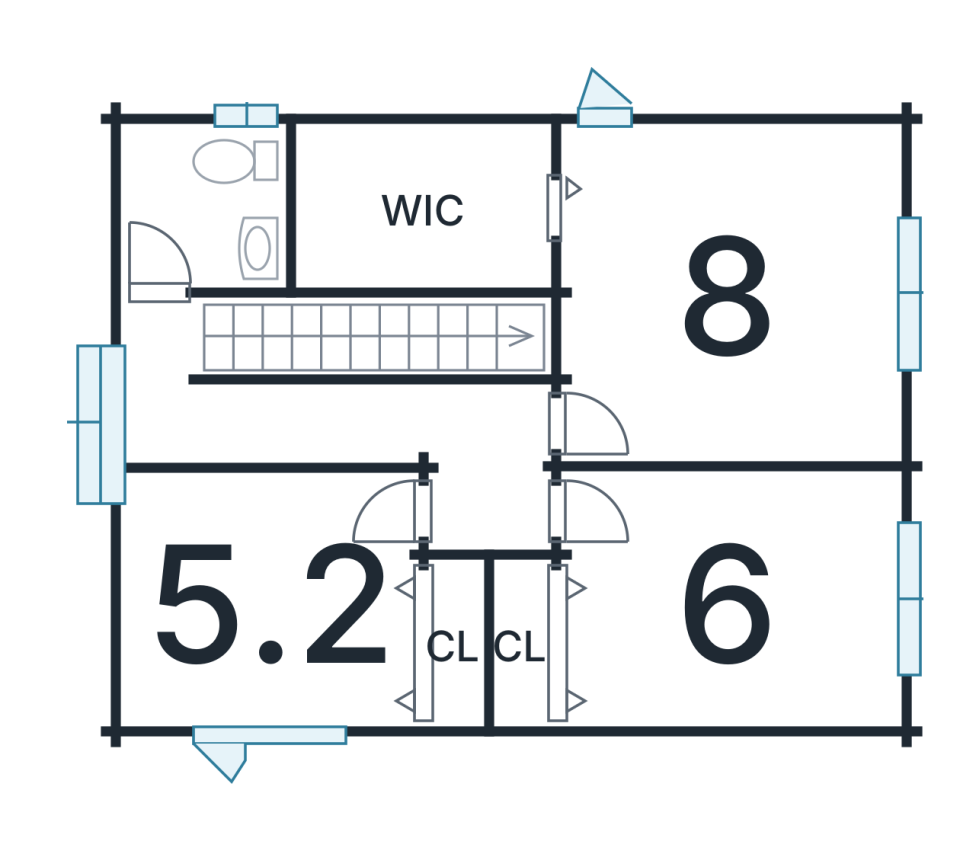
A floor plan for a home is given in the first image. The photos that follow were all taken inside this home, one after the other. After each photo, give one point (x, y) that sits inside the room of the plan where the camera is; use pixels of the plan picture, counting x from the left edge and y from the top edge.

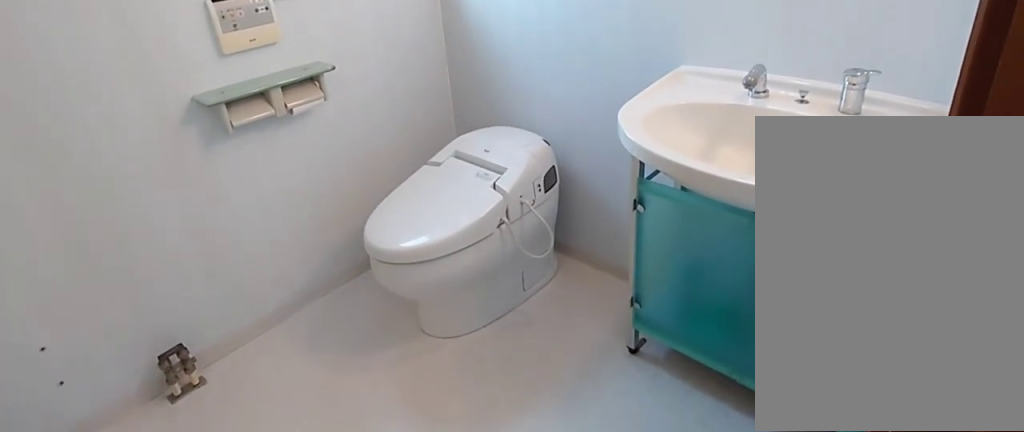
(194, 209)
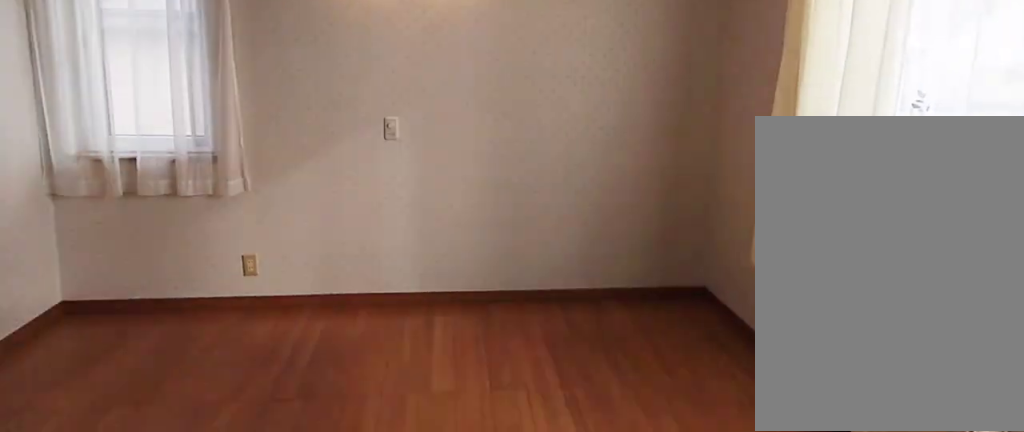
(722, 318)
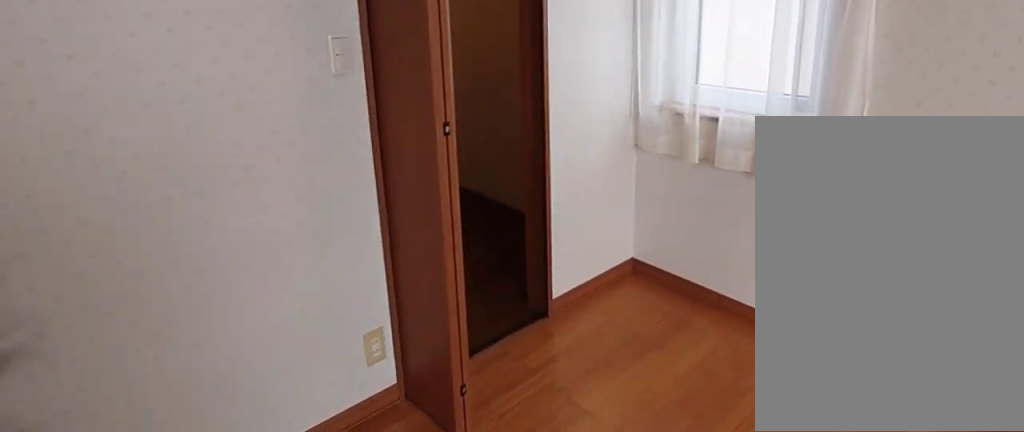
(722, 318)
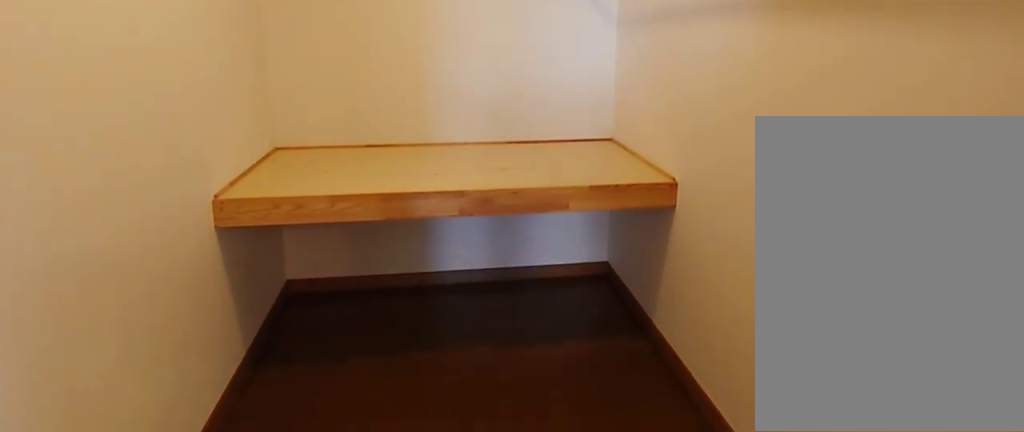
(426, 219)
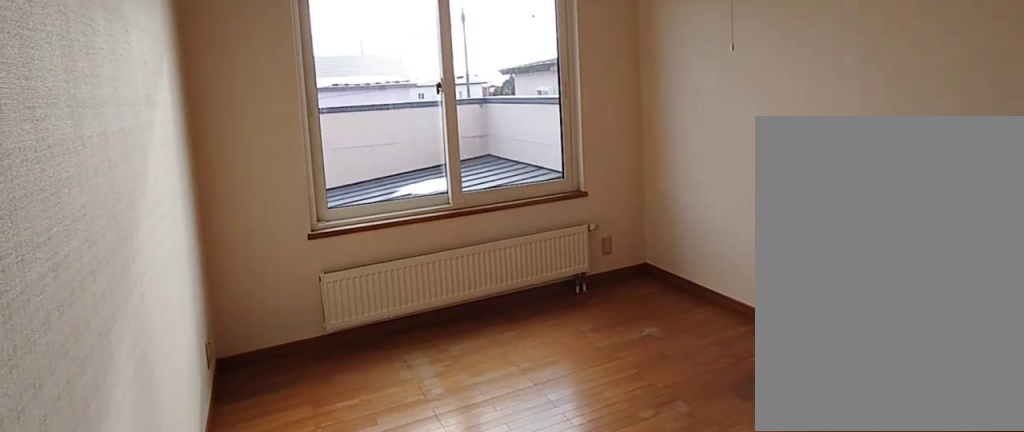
(730, 607)
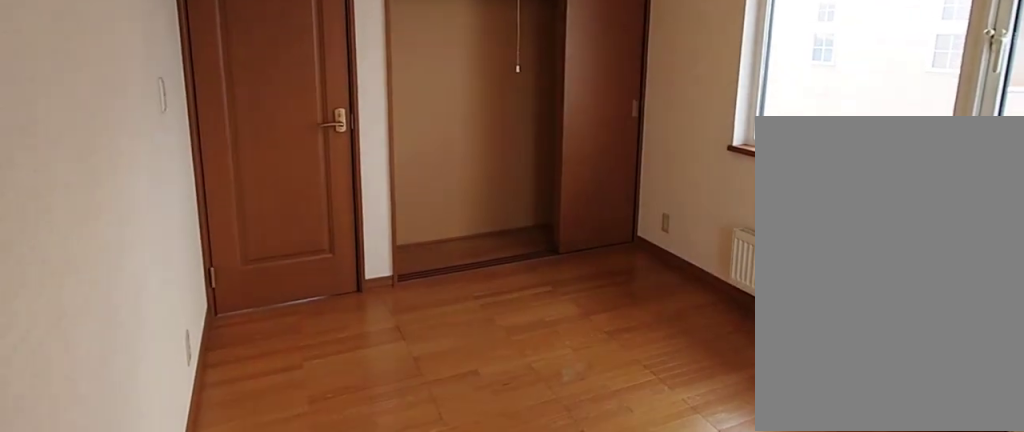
(271, 614)
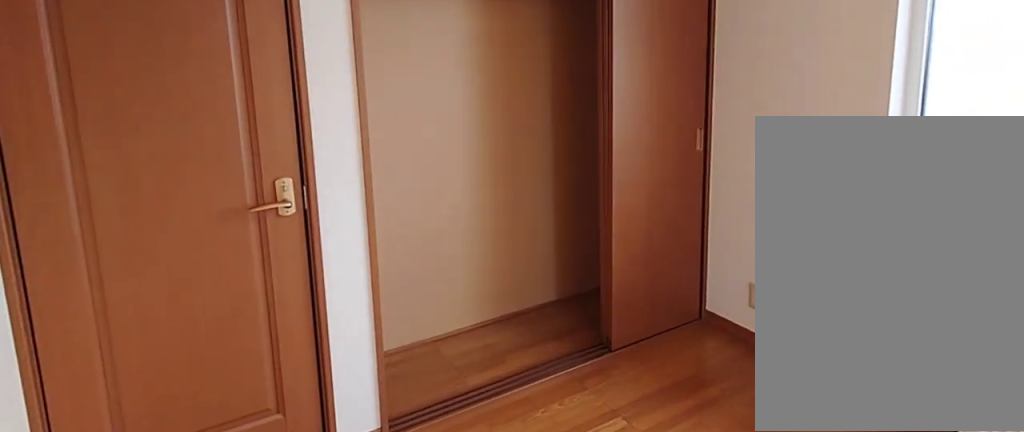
(271, 614)
